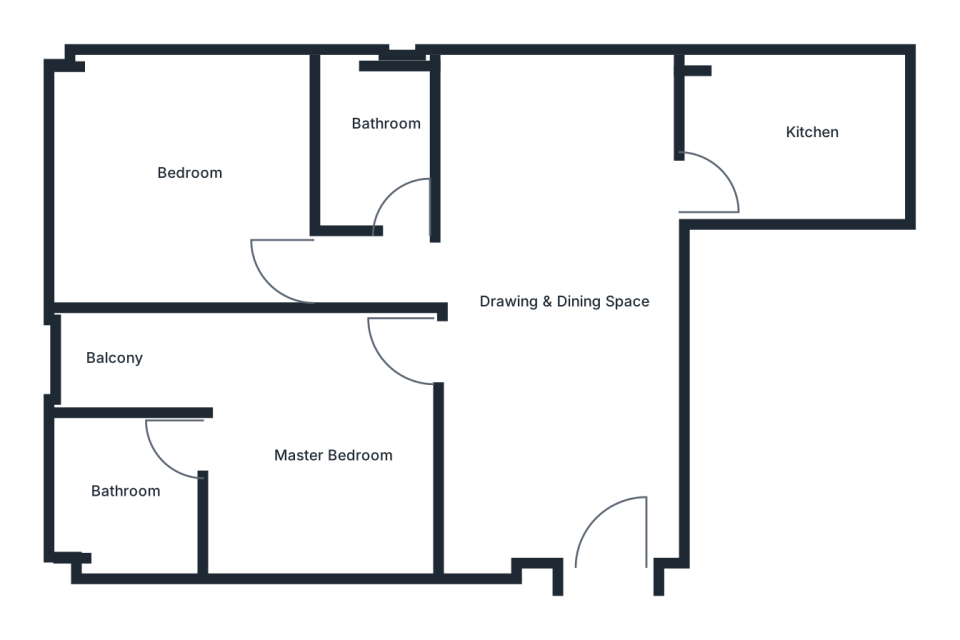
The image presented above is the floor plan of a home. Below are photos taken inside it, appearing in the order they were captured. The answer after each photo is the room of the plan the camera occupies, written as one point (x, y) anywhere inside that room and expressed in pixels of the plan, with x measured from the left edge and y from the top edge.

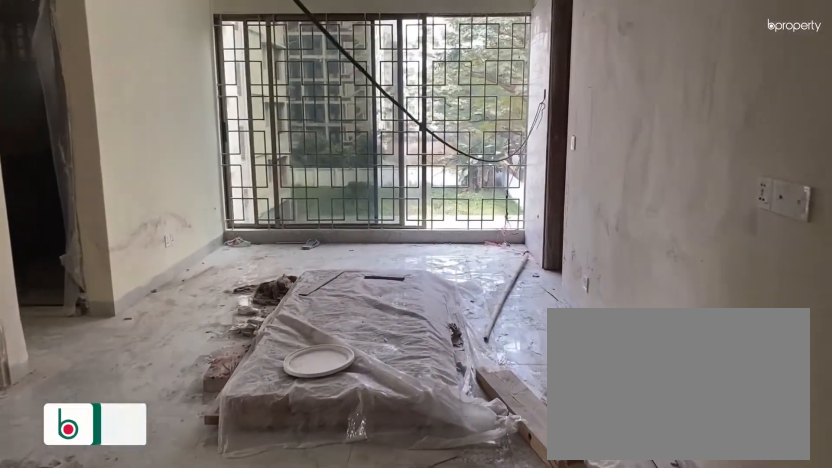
(596, 501)
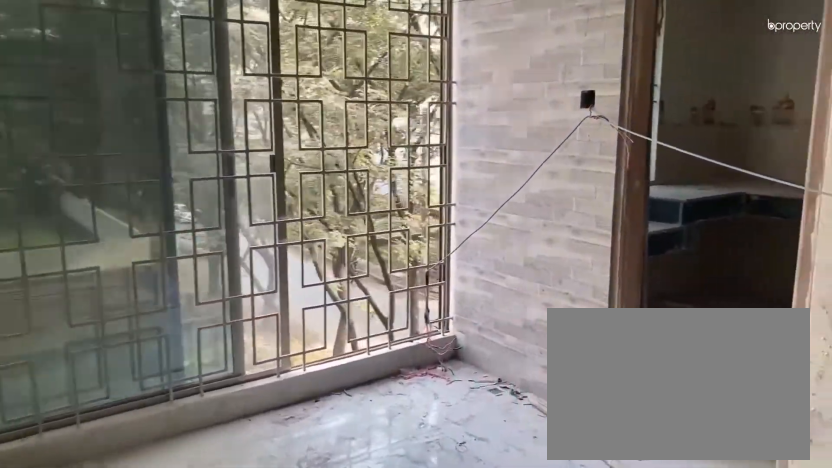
(574, 256)
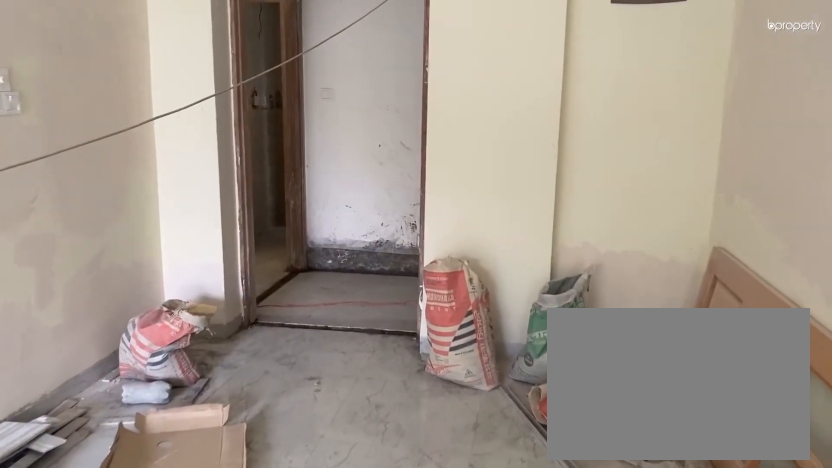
(574, 256)
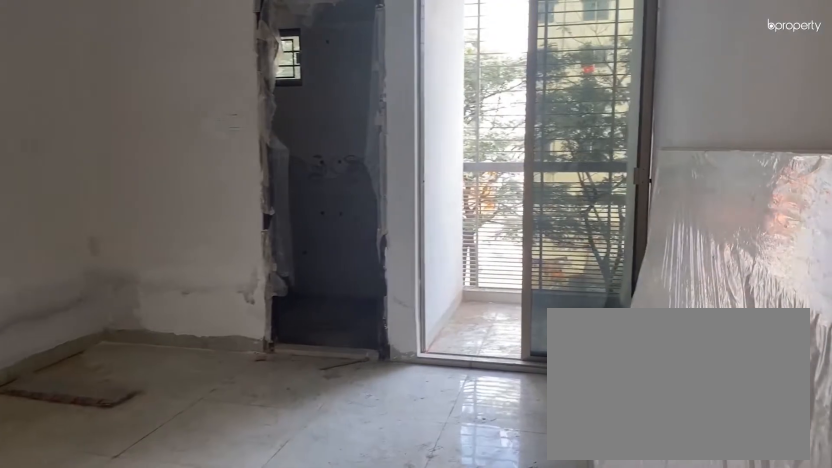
(393, 400)
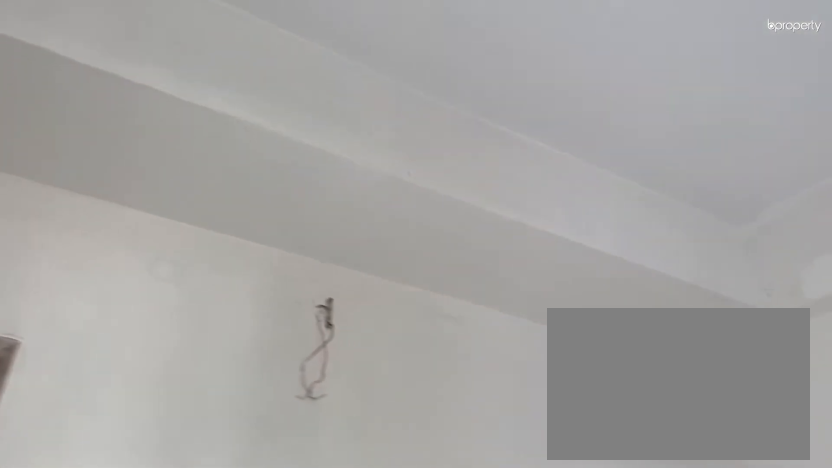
(305, 466)
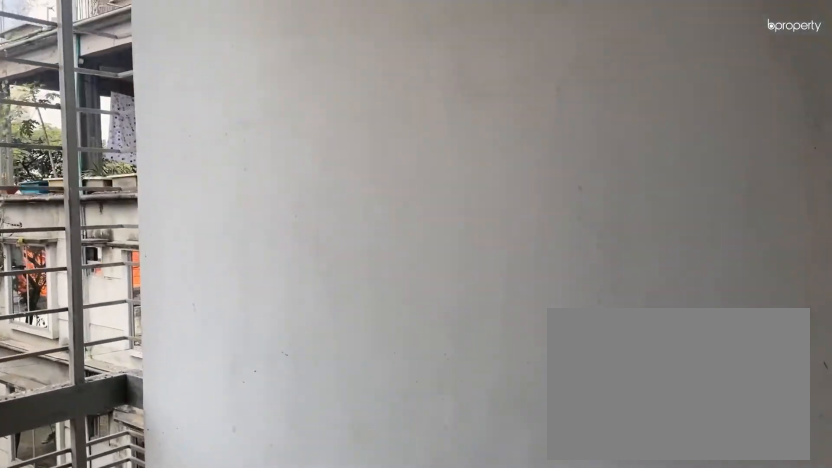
(108, 355)
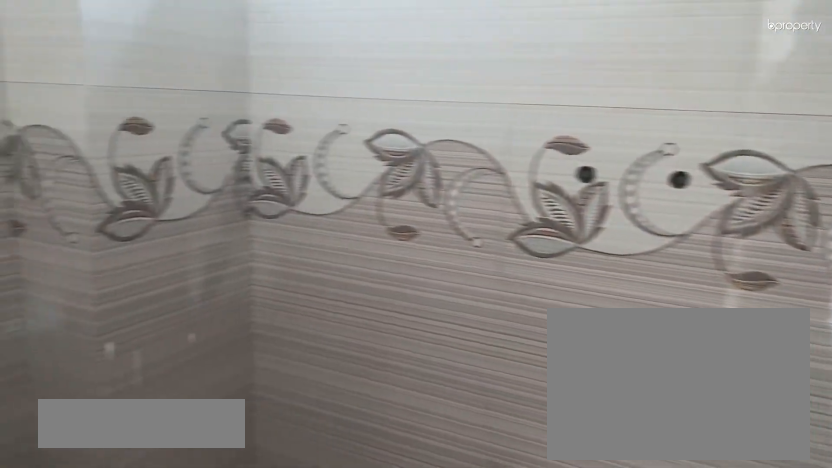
(129, 492)
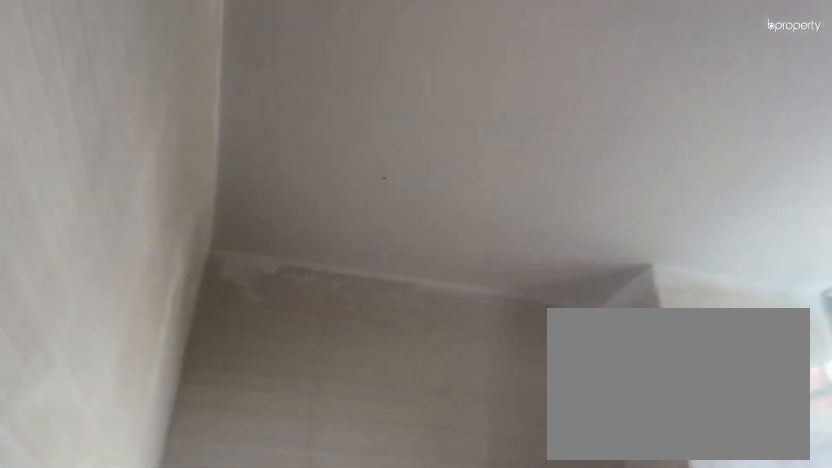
(129, 492)
